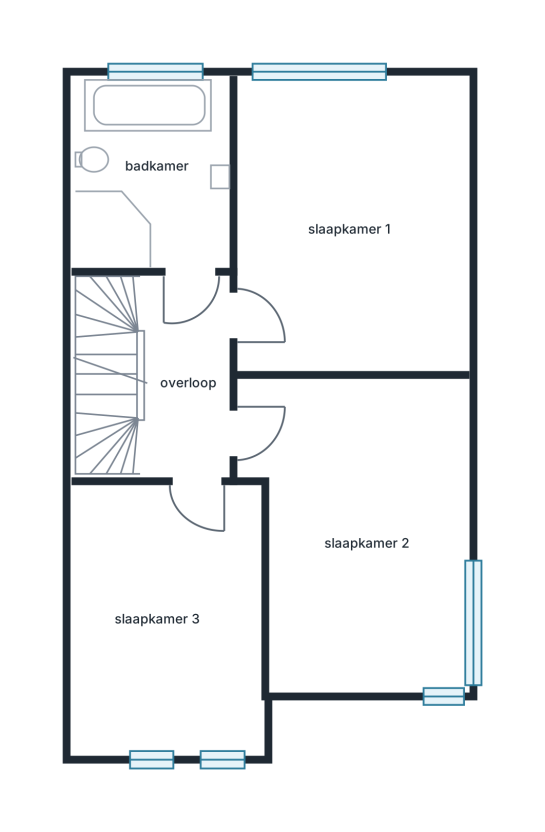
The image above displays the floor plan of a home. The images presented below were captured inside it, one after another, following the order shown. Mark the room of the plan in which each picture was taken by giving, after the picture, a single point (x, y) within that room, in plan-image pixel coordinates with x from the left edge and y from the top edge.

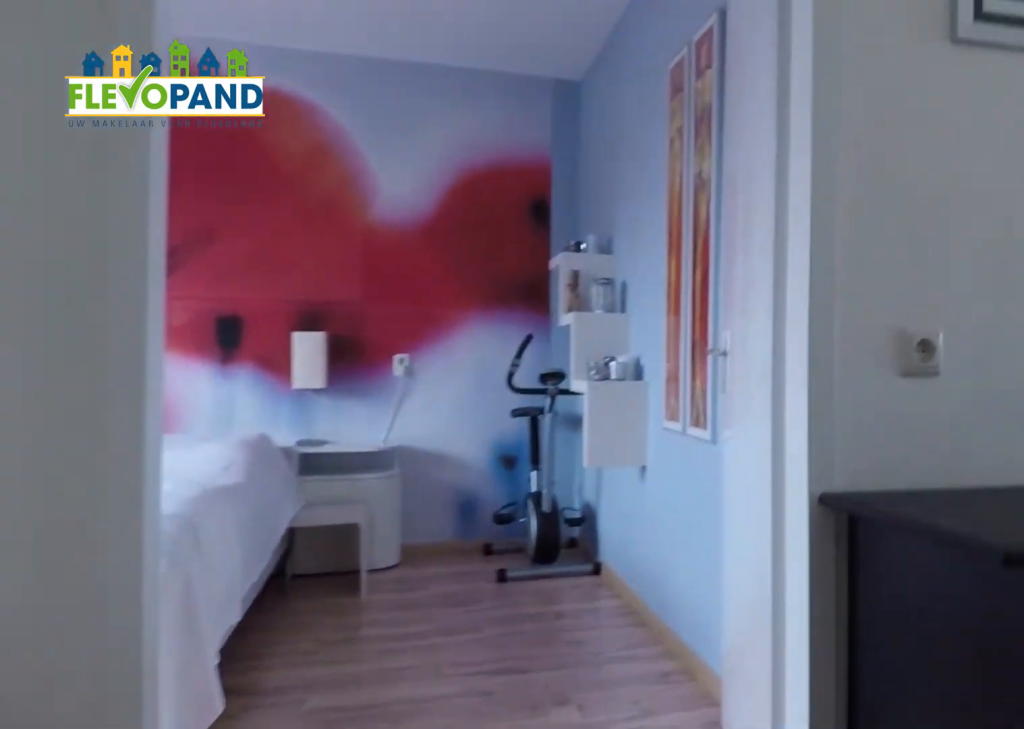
(184, 364)
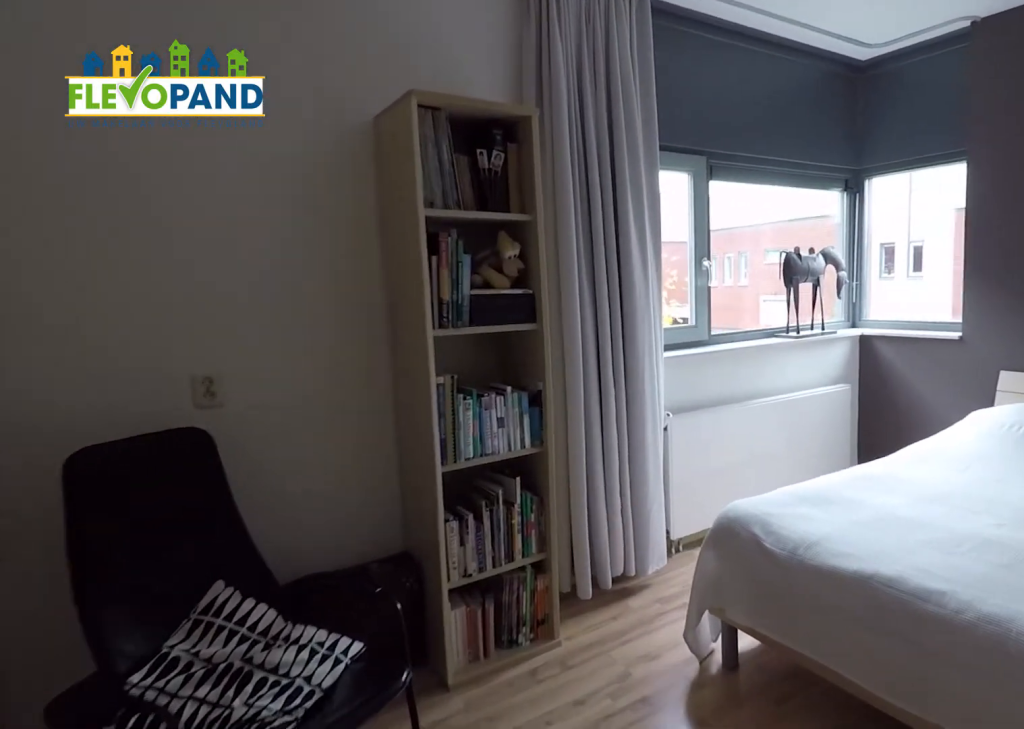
(366, 532)
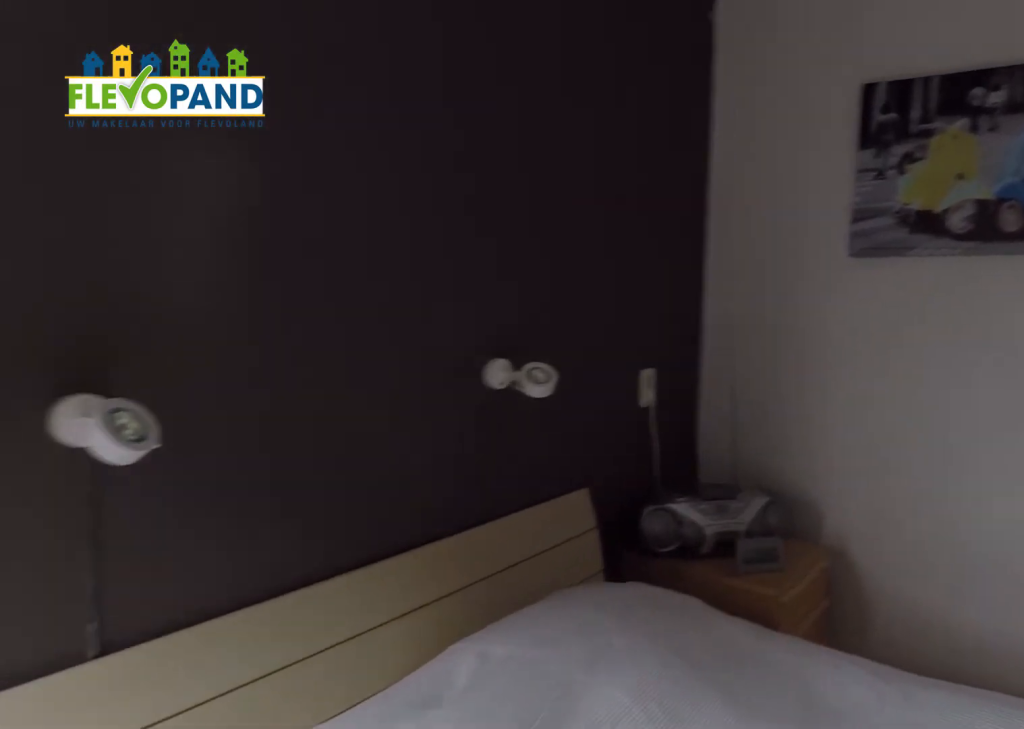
(366, 532)
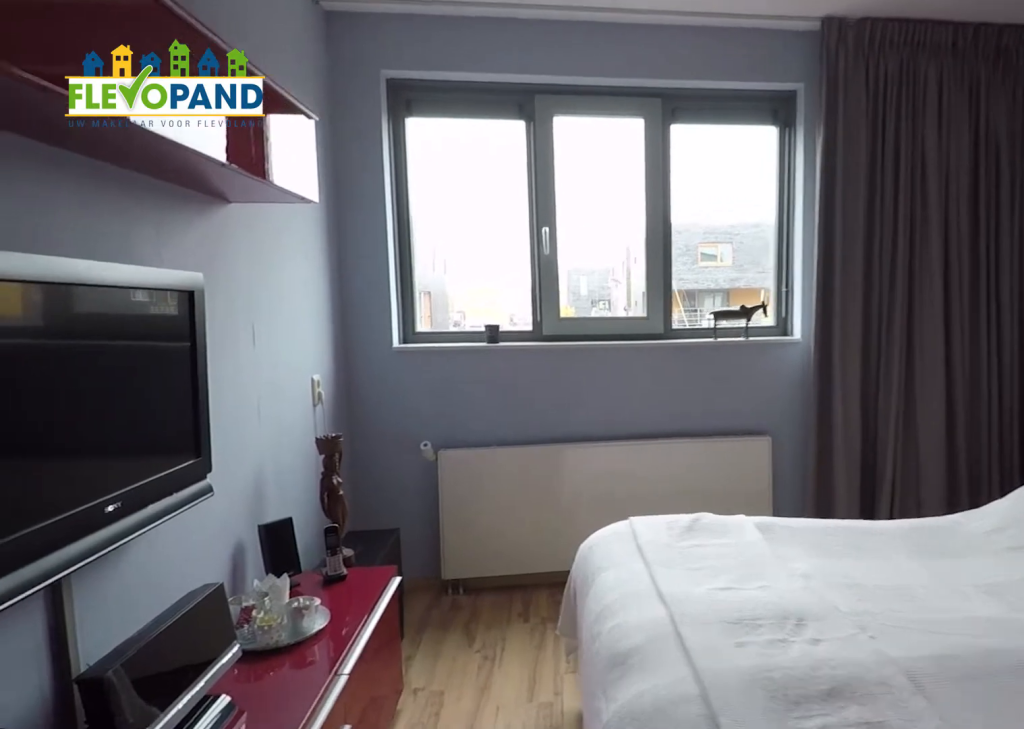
(357, 223)
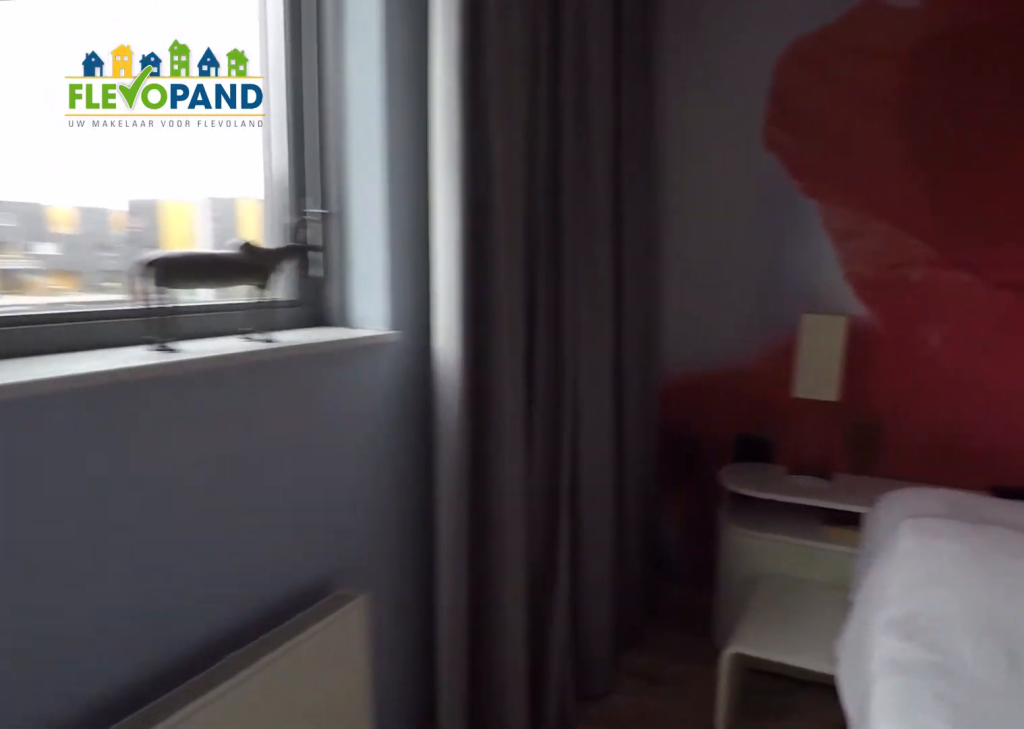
(357, 223)
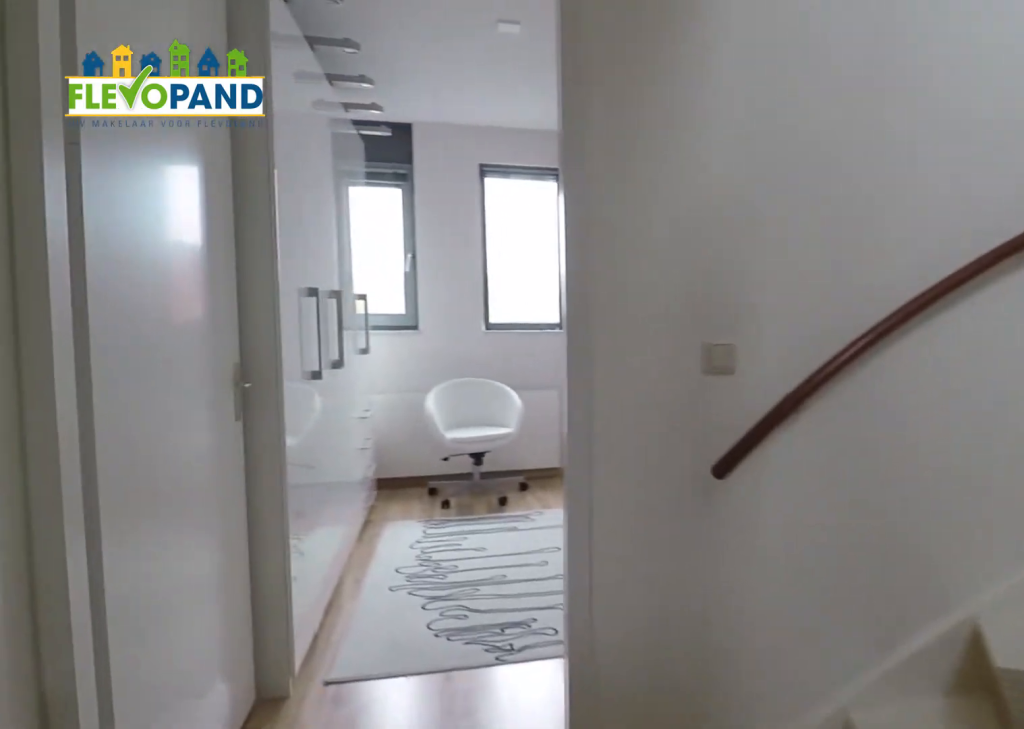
(189, 385)
